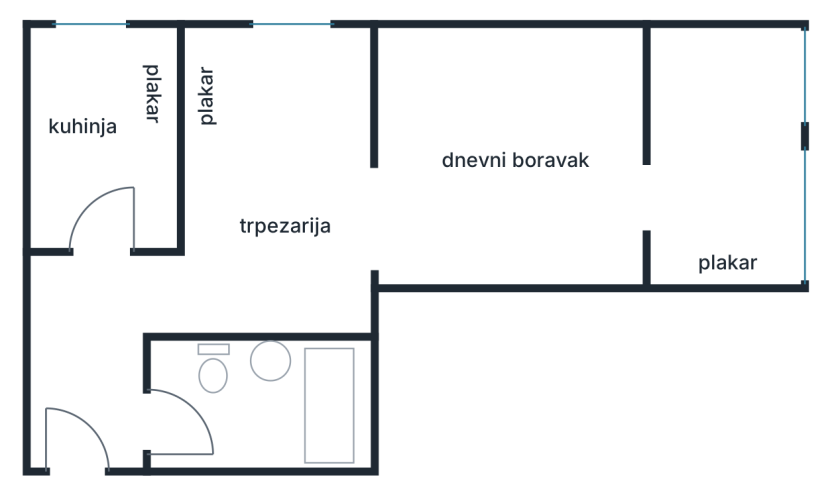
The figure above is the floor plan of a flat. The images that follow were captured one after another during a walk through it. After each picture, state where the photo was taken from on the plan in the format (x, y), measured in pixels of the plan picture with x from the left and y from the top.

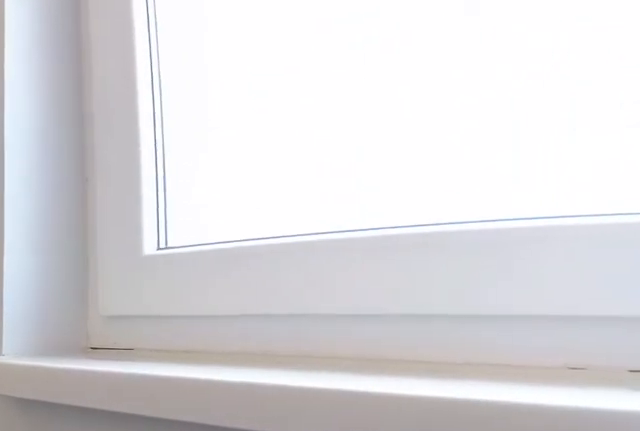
(738, 202)
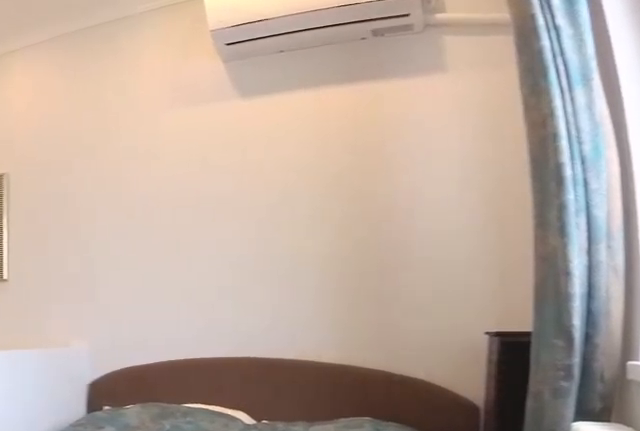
(754, 201)
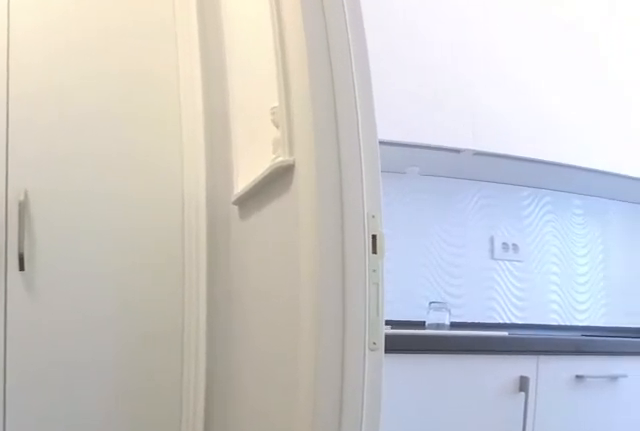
(138, 291)
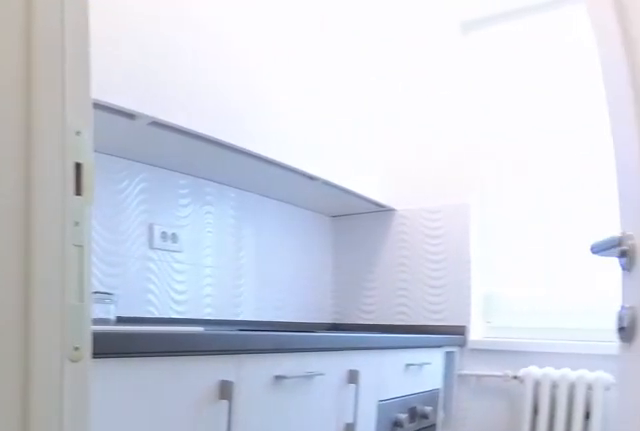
(114, 295)
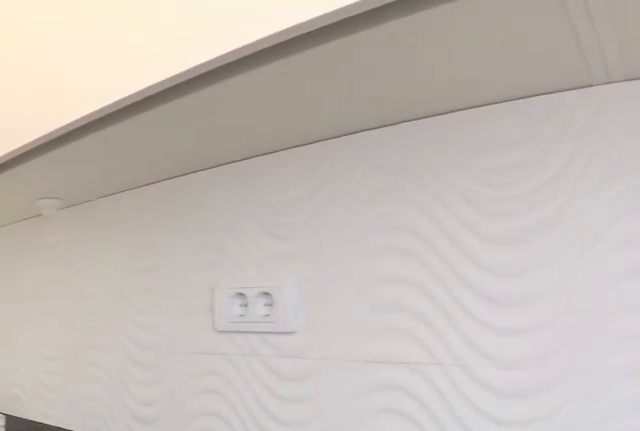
(120, 38)
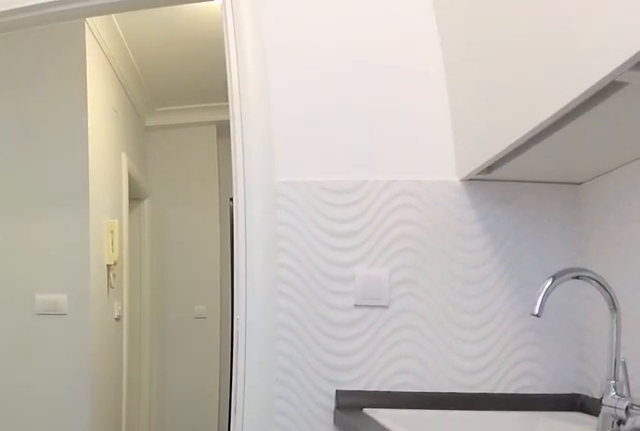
(105, 98)
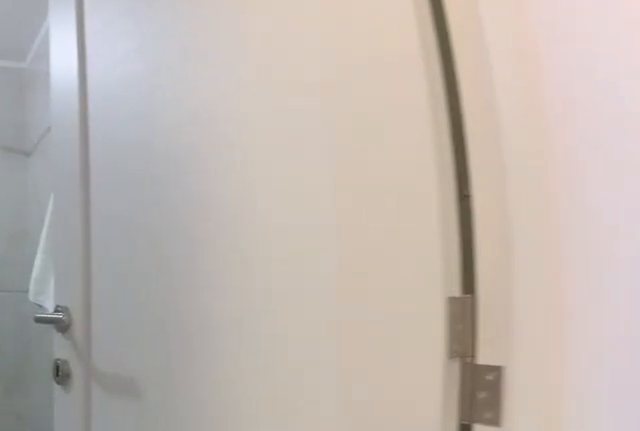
(114, 427)
